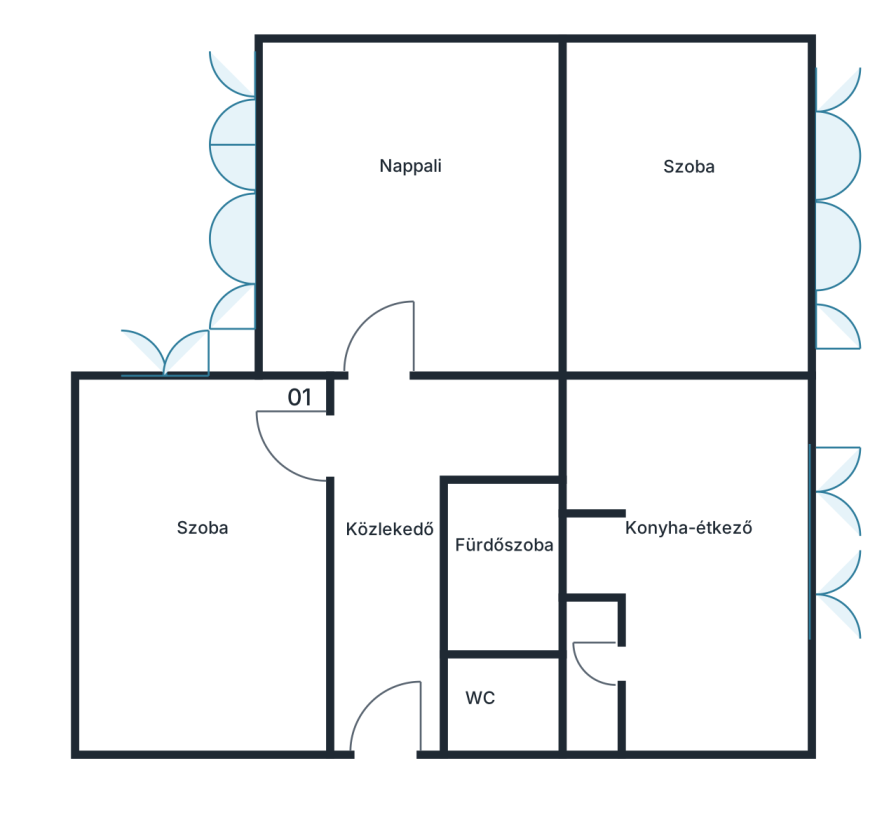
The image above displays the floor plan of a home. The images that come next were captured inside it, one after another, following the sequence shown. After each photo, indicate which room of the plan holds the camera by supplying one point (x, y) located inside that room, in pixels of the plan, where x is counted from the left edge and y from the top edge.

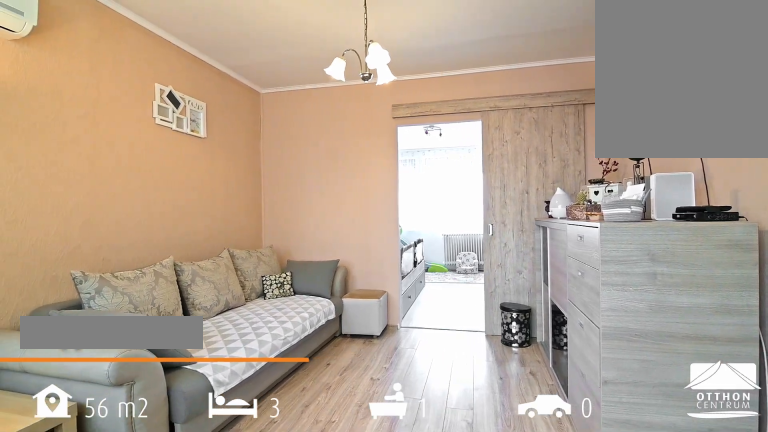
(413, 235)
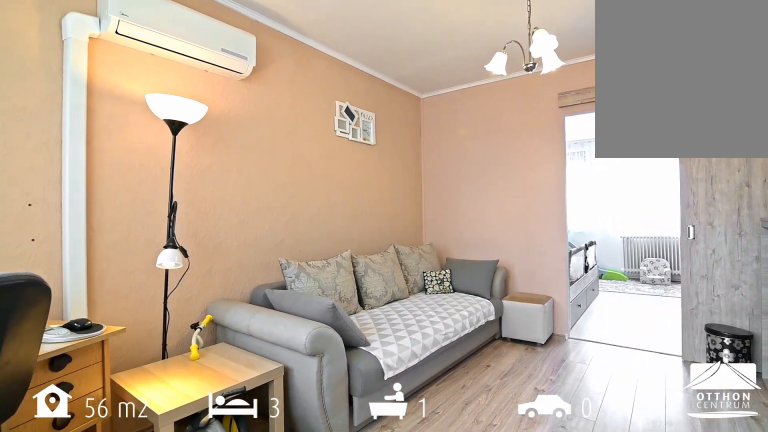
(413, 235)
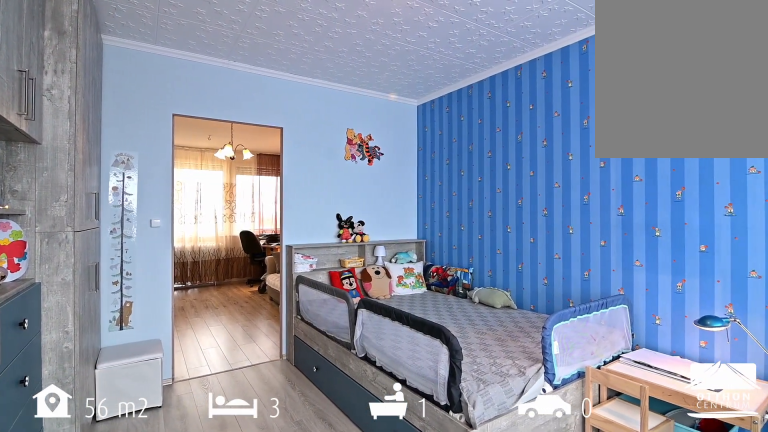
(702, 235)
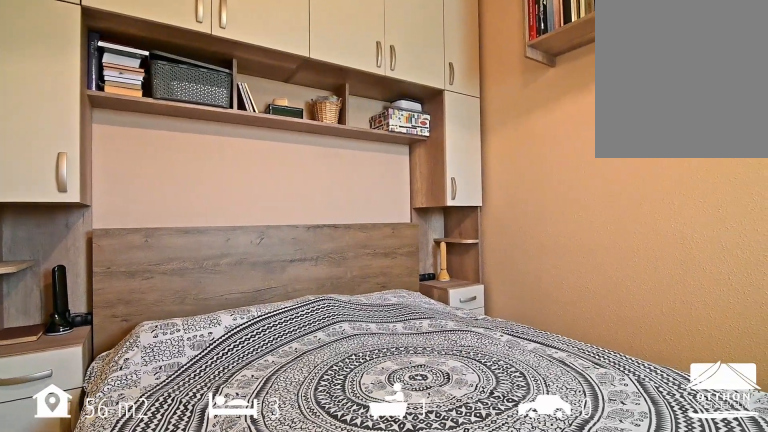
(206, 607)
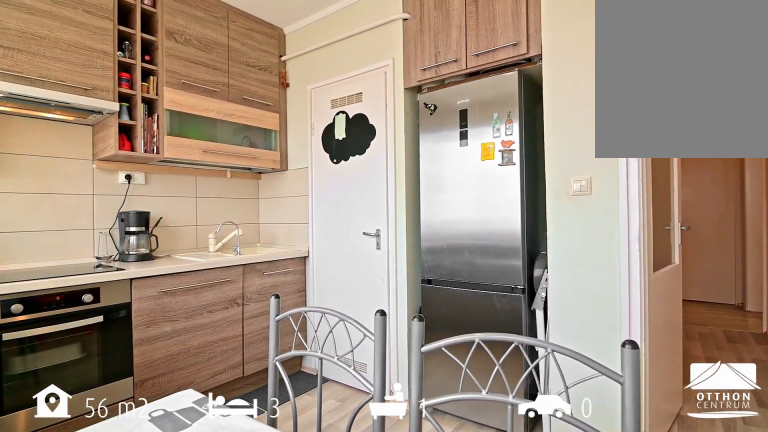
(702, 628)
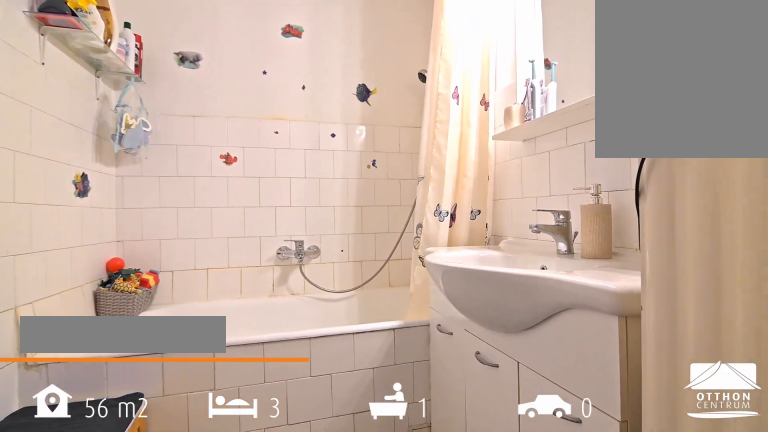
(495, 566)
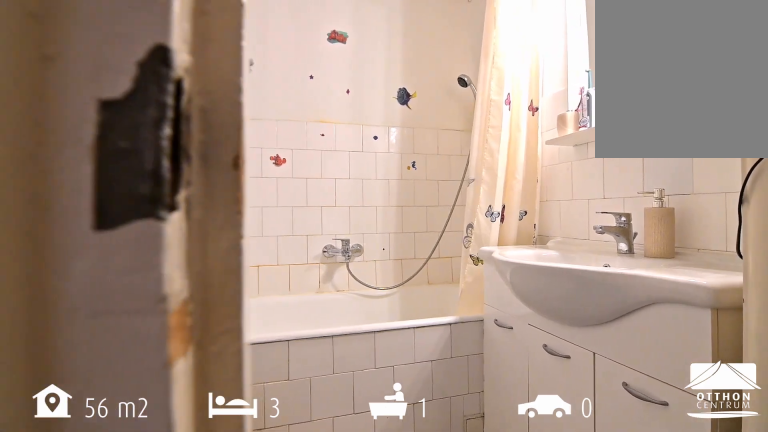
(495, 566)
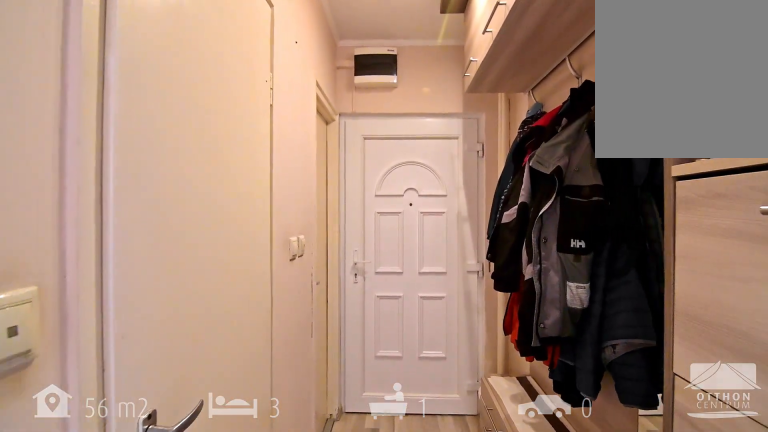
(393, 710)
